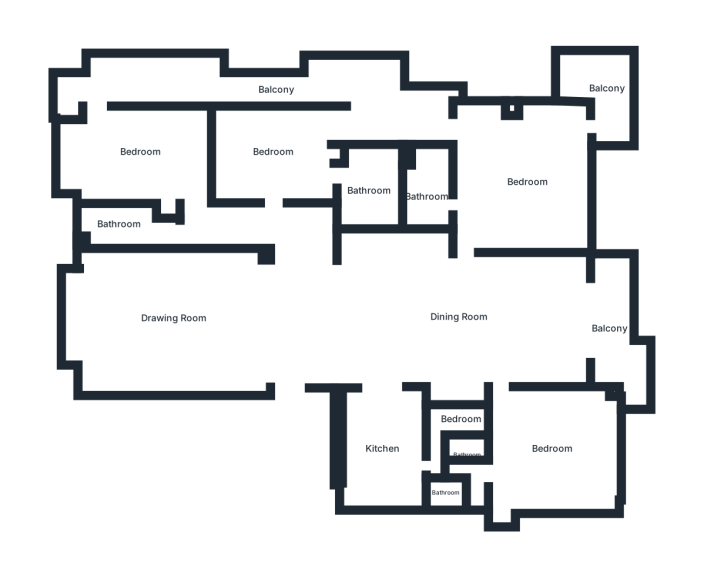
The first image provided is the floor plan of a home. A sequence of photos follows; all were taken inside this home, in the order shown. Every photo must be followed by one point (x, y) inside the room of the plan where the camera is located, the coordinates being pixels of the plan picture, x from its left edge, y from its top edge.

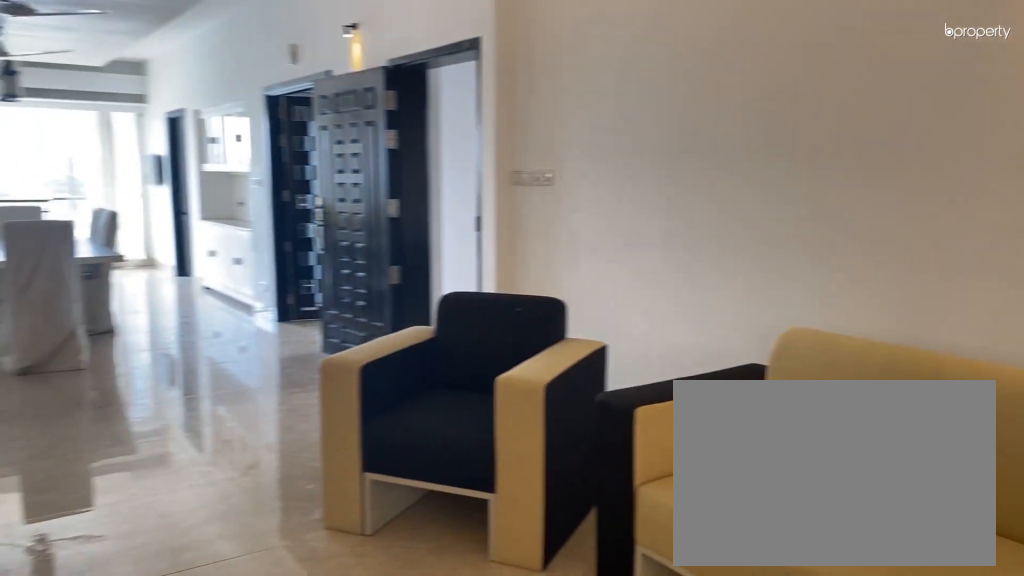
(176, 324)
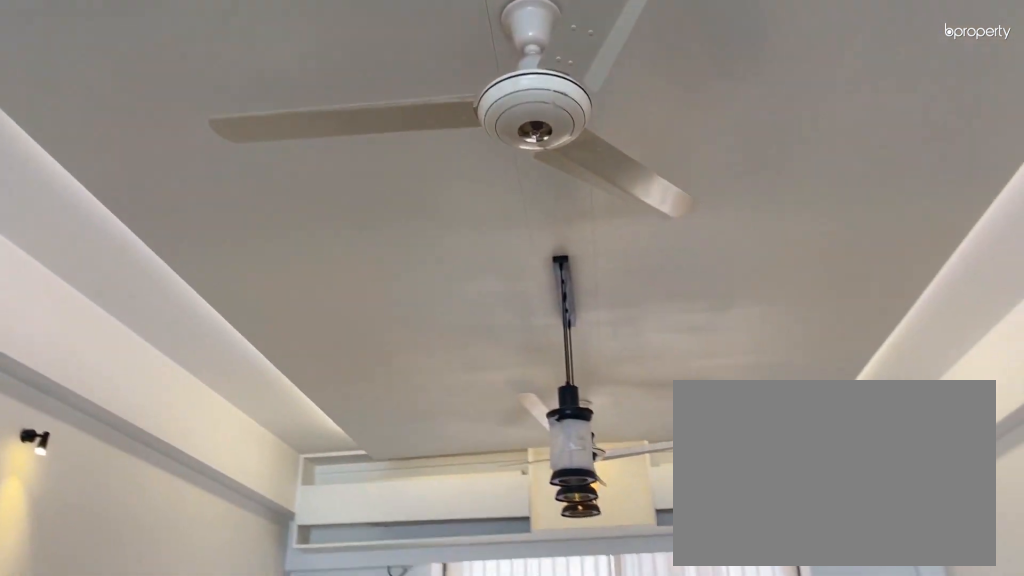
(176, 324)
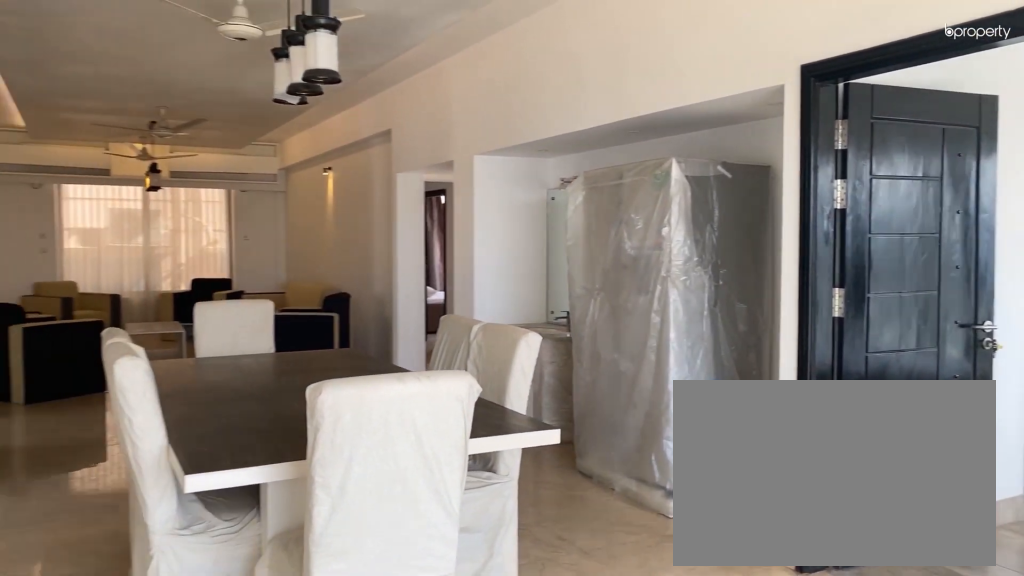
(456, 317)
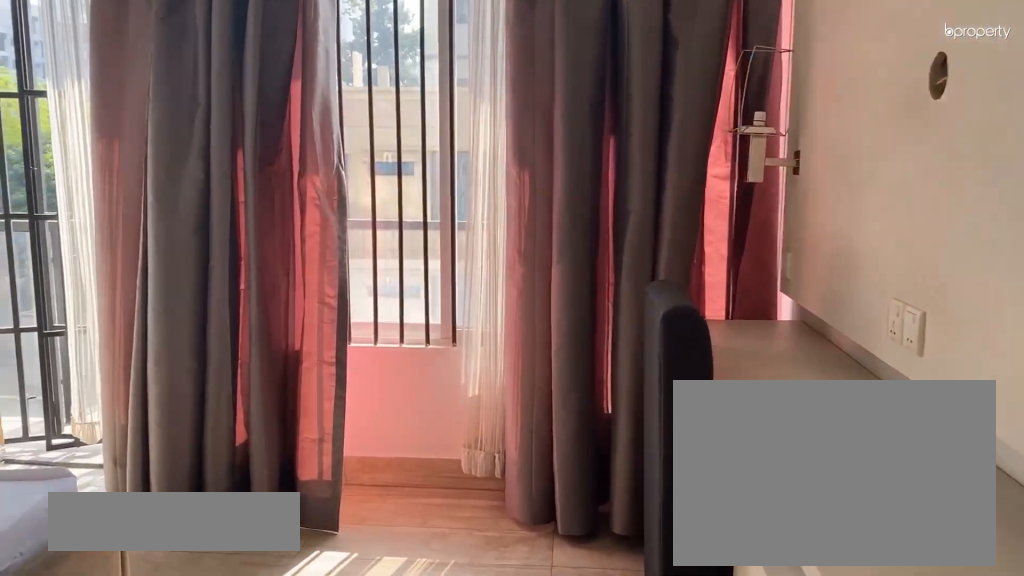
(140, 154)
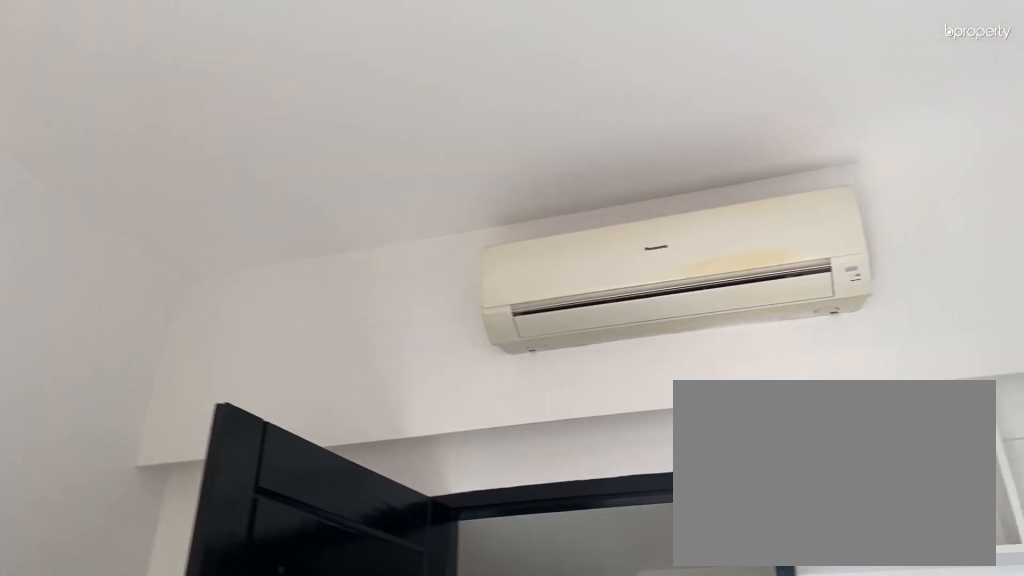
(271, 151)
